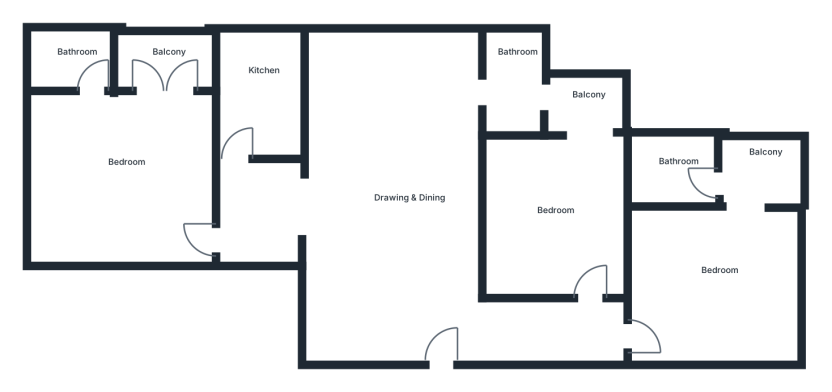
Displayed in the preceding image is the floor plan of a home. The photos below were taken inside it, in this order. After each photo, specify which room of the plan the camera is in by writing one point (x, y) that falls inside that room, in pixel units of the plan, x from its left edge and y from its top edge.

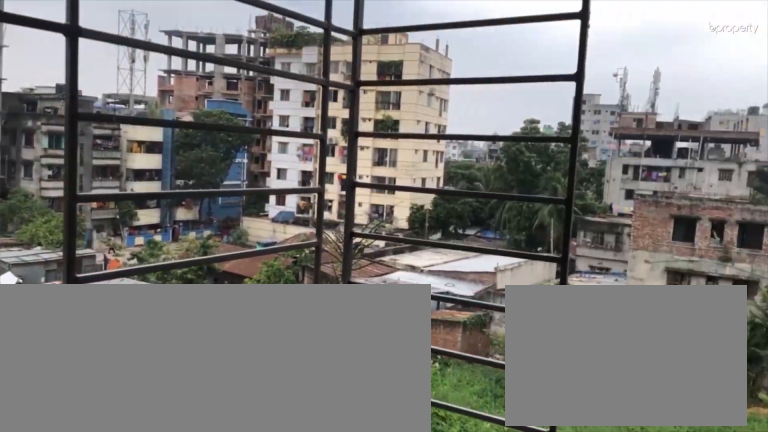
(762, 161)
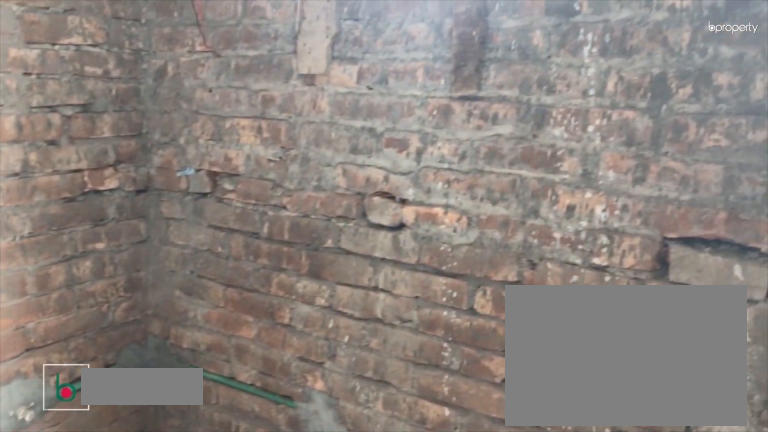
(682, 161)
